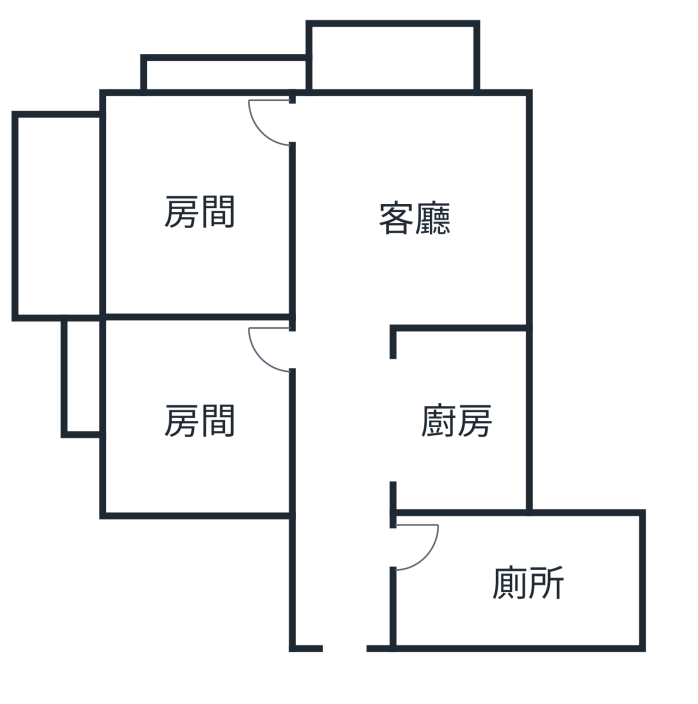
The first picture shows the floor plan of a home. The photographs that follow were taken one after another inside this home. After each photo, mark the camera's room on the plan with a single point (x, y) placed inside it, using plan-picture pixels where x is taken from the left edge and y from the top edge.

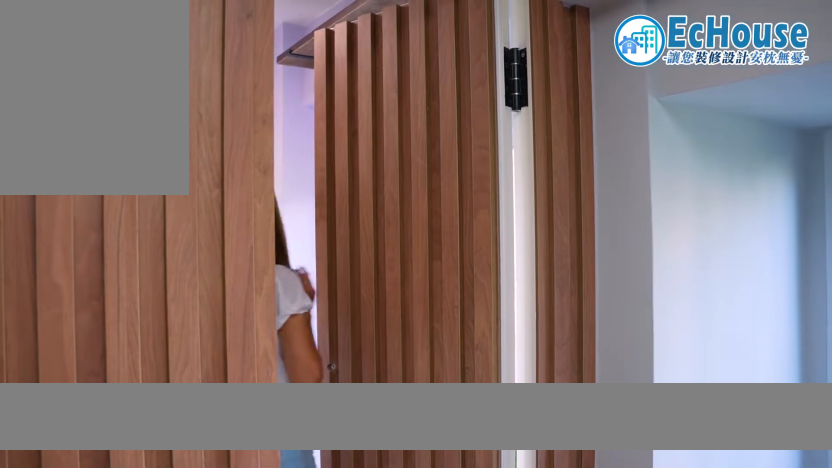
(488, 303)
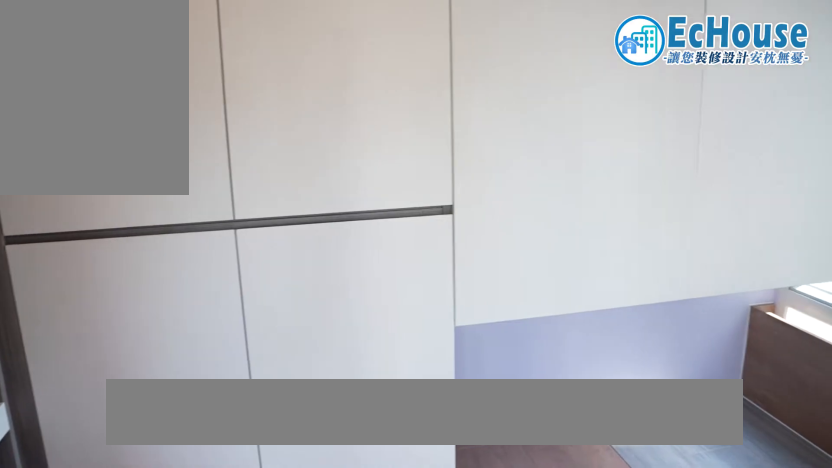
(200, 291)
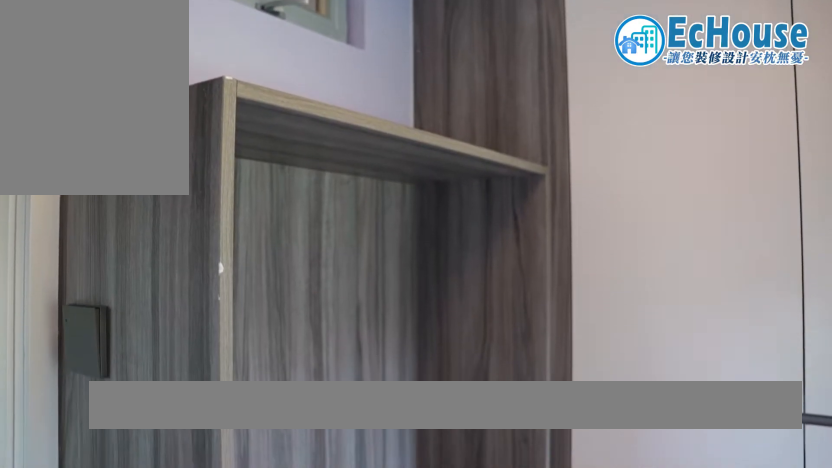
(200, 293)
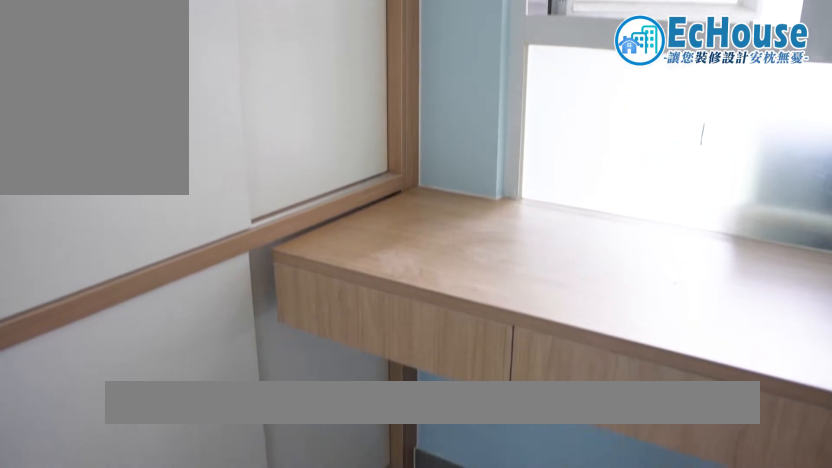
(197, 491)
